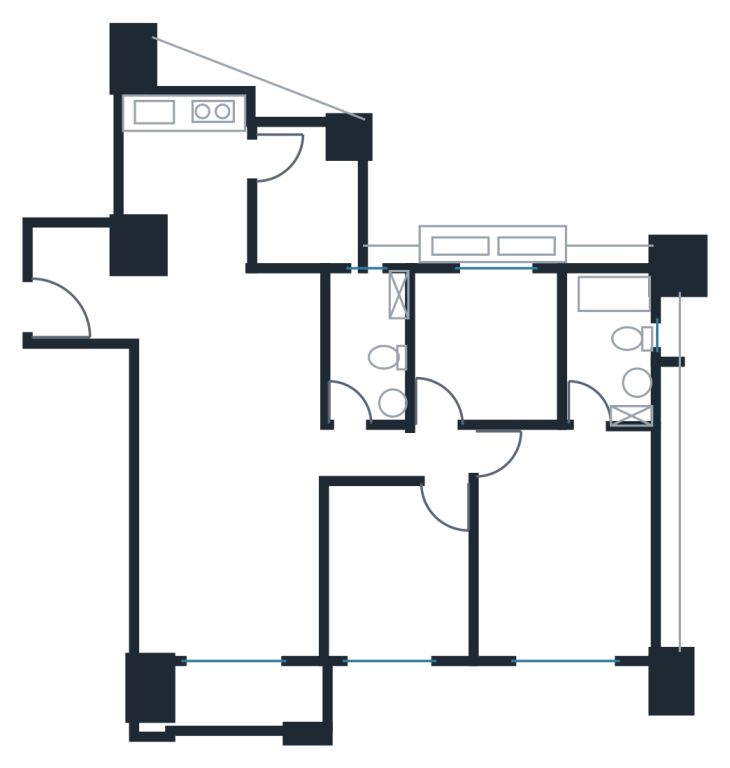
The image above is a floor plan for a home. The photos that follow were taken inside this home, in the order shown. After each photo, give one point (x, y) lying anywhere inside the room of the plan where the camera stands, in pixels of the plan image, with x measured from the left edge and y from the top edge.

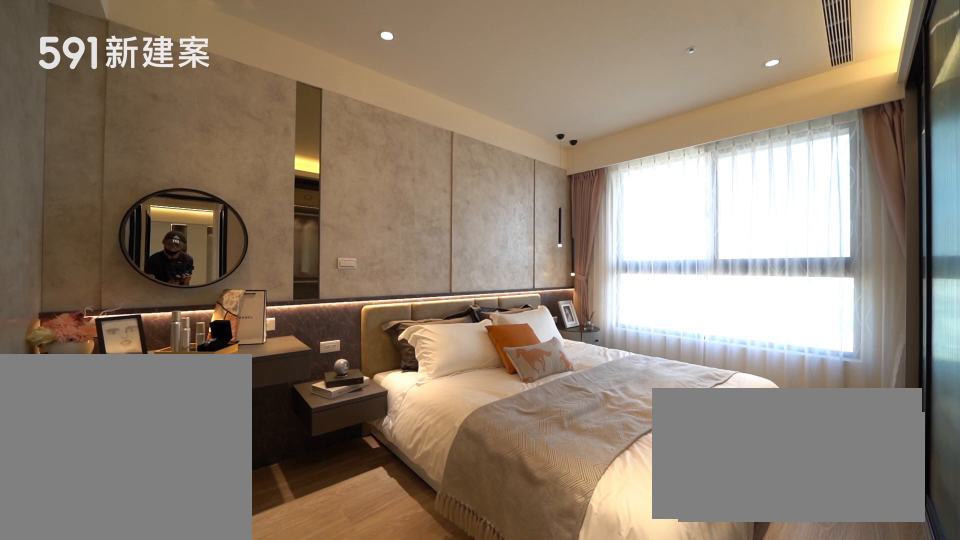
(565, 548)
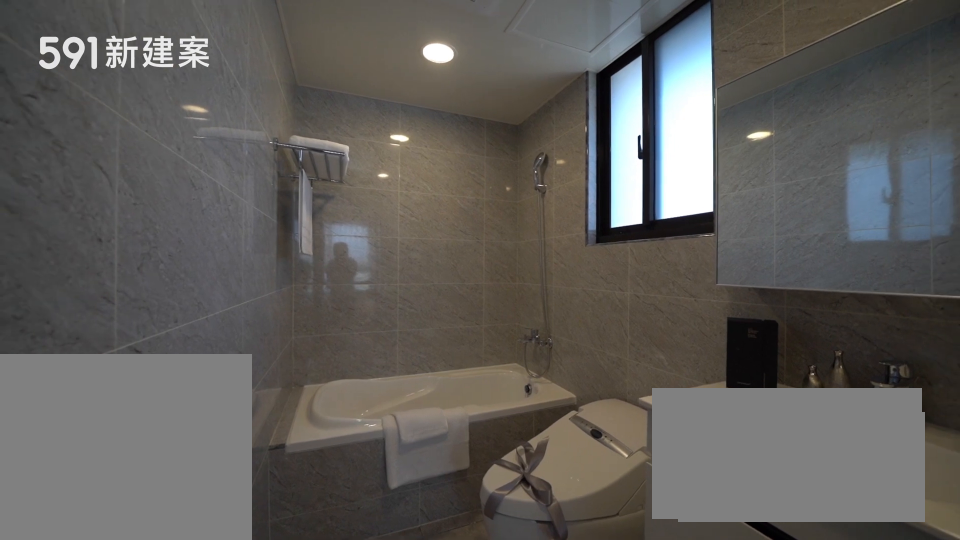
(610, 333)
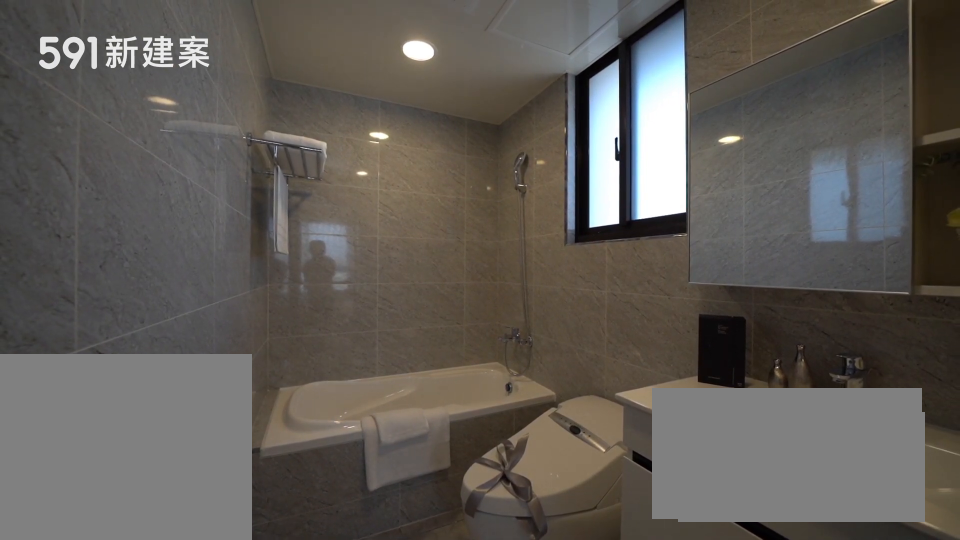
(610, 333)
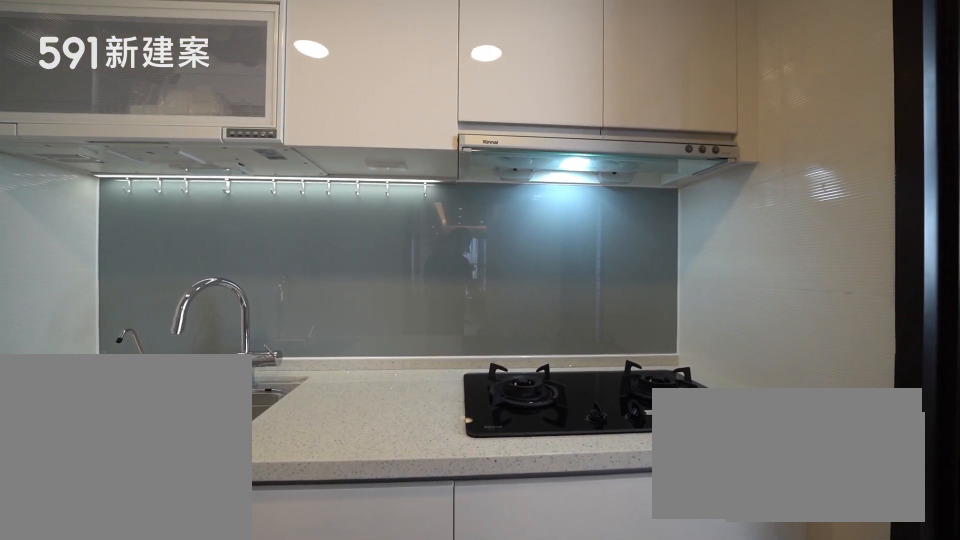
(186, 167)
